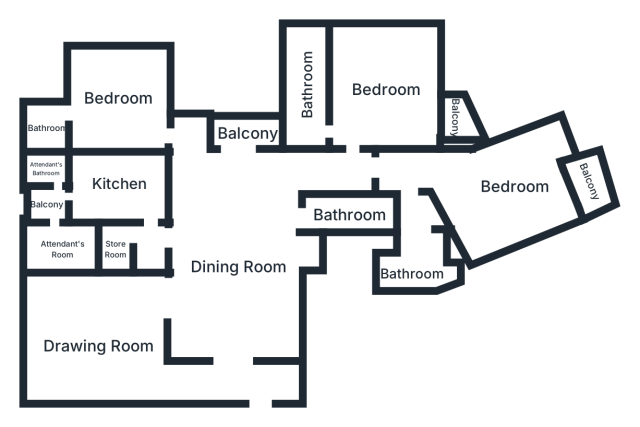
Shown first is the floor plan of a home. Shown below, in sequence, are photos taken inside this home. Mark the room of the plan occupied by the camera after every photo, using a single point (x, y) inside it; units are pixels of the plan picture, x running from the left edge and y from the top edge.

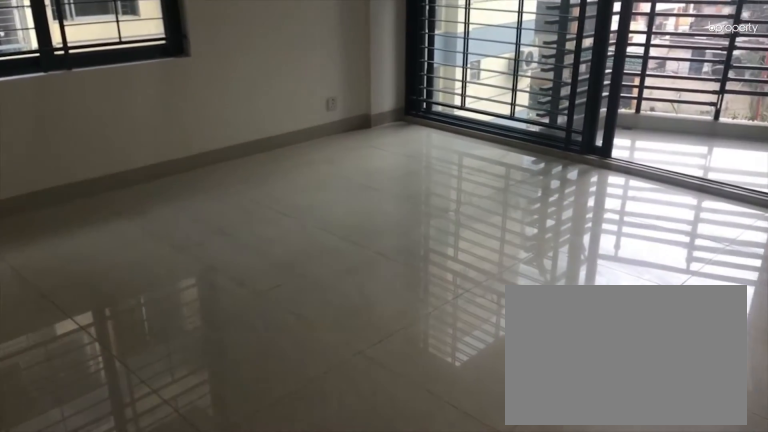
(386, 92)
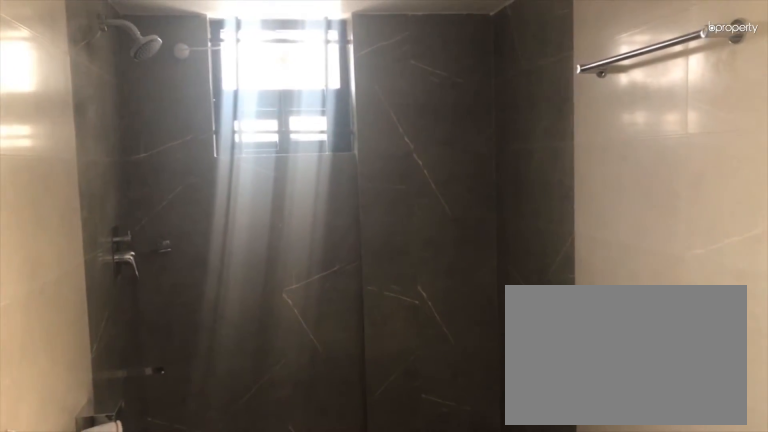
(308, 83)
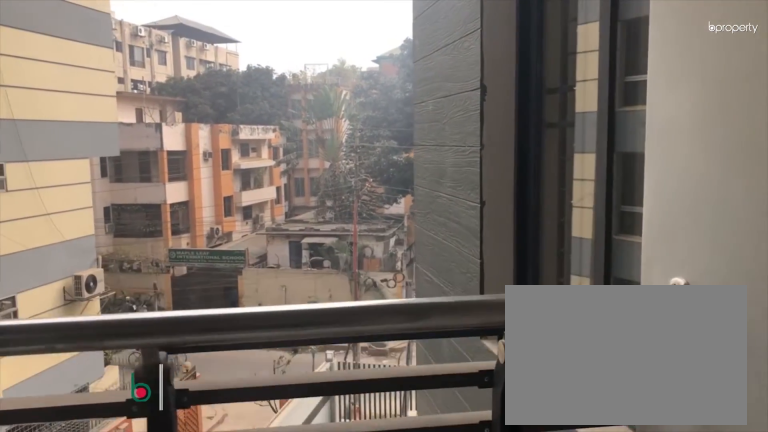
(454, 114)
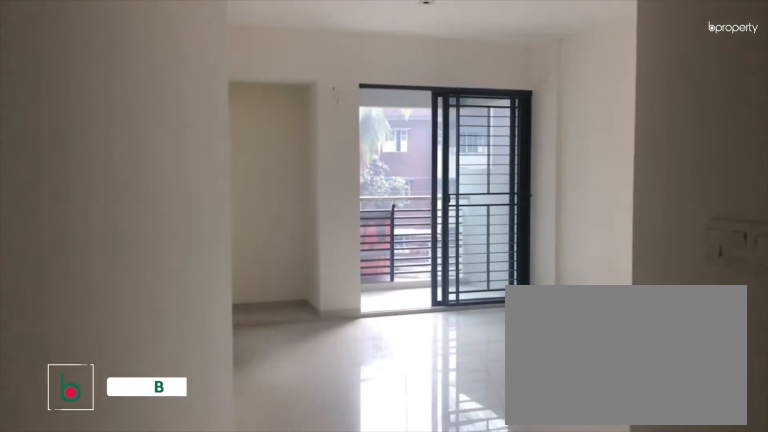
(514, 186)
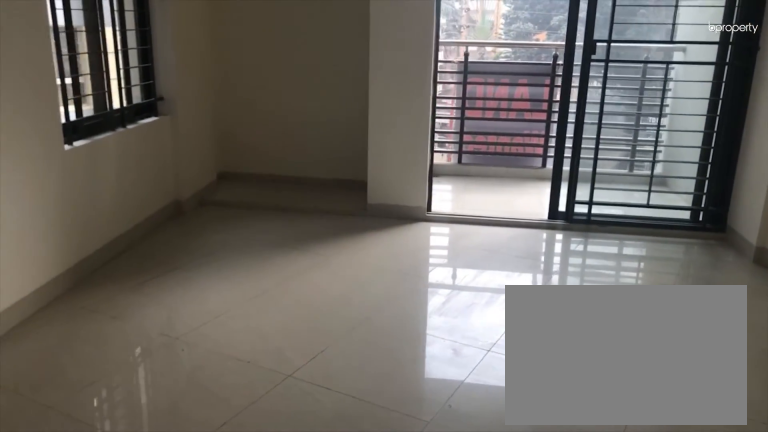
(514, 186)
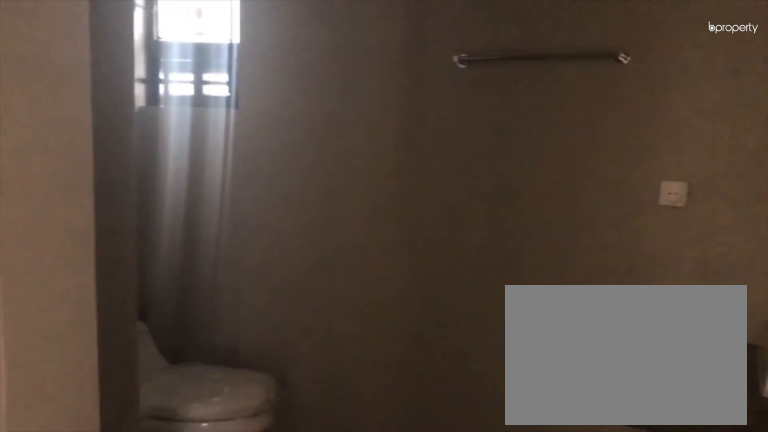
(420, 263)
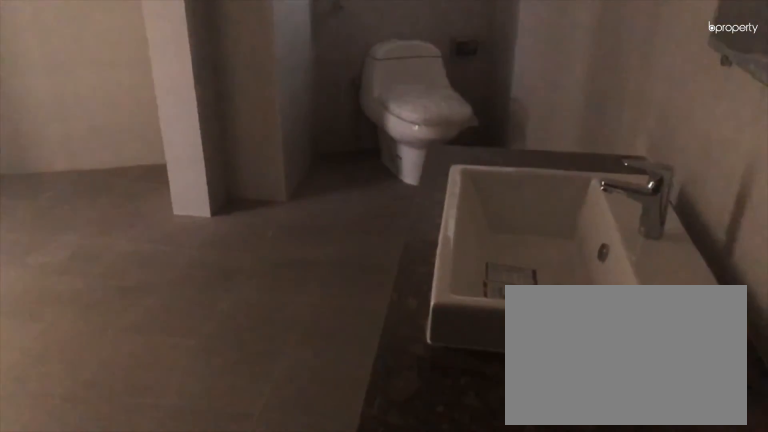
(420, 263)
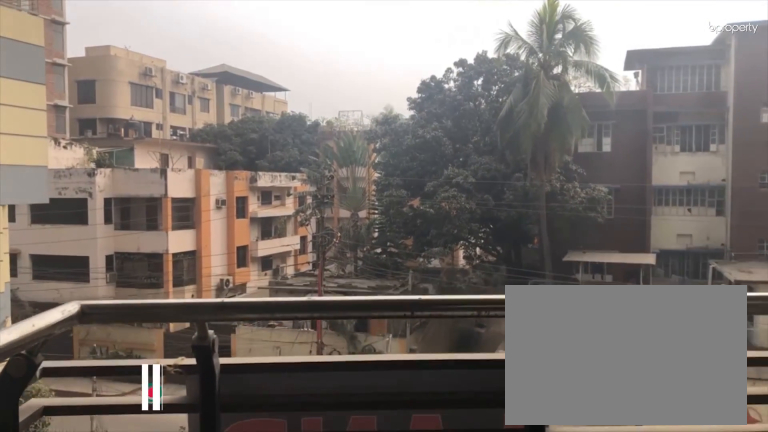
(592, 184)
